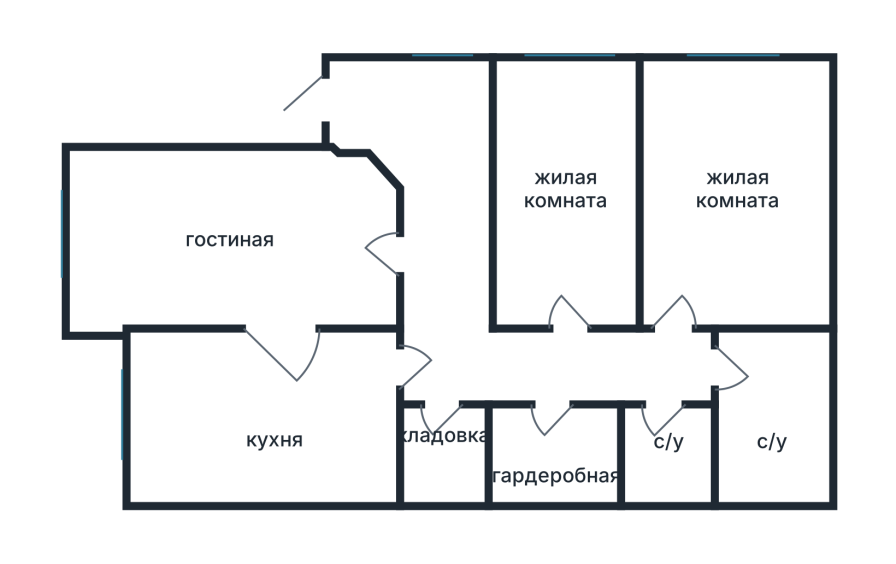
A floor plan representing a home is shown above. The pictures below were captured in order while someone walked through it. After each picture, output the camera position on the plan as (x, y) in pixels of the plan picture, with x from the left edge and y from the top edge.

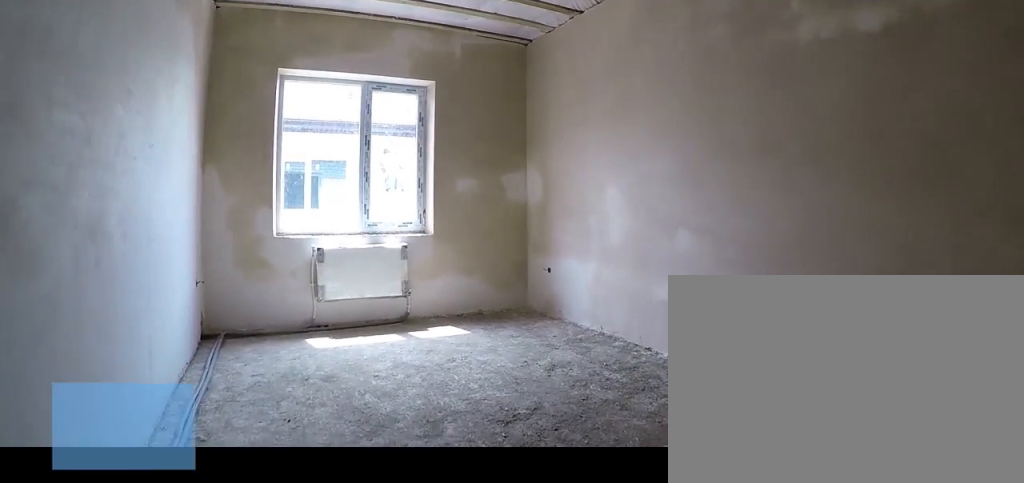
(687, 299)
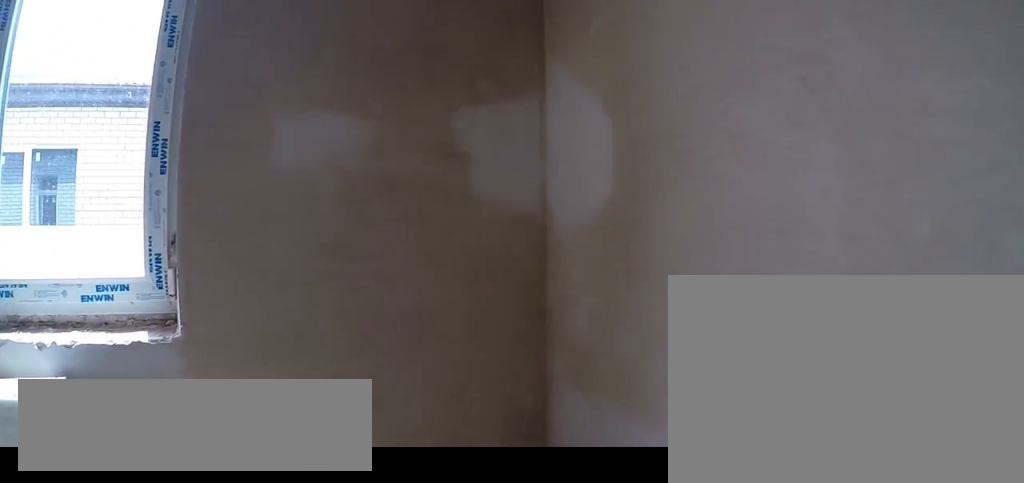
(771, 148)
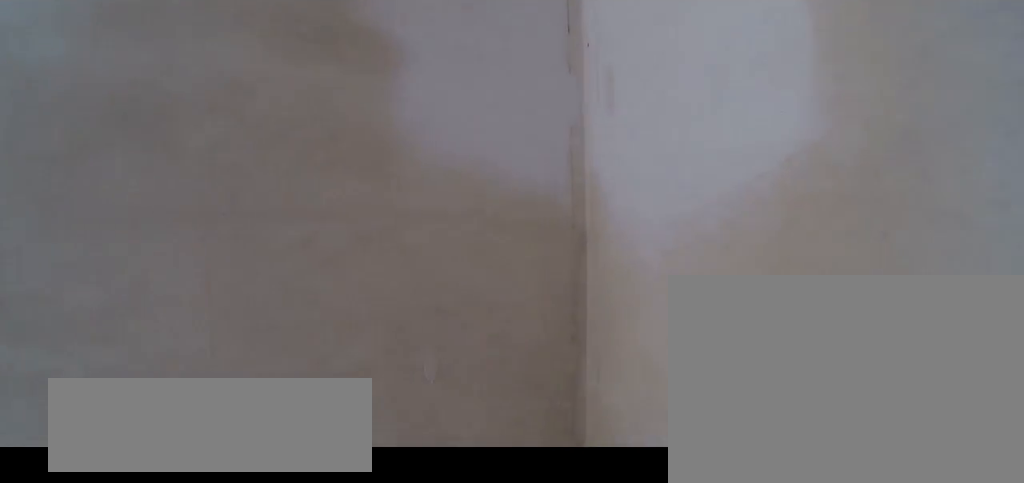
(801, 97)
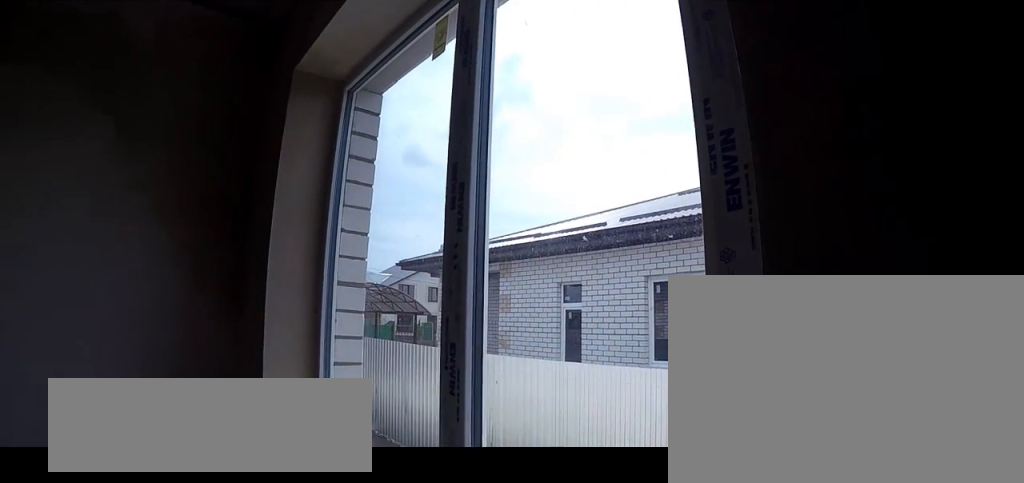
(802, 95)
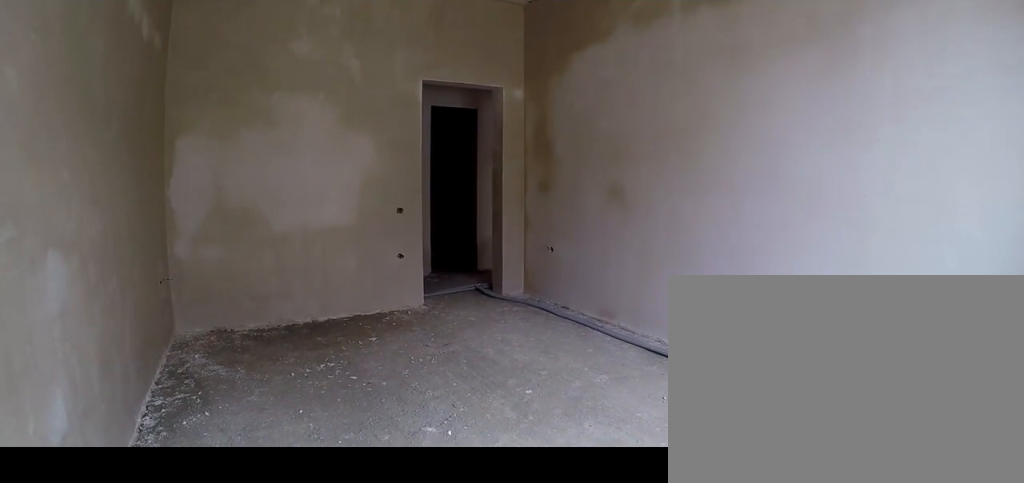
(802, 95)
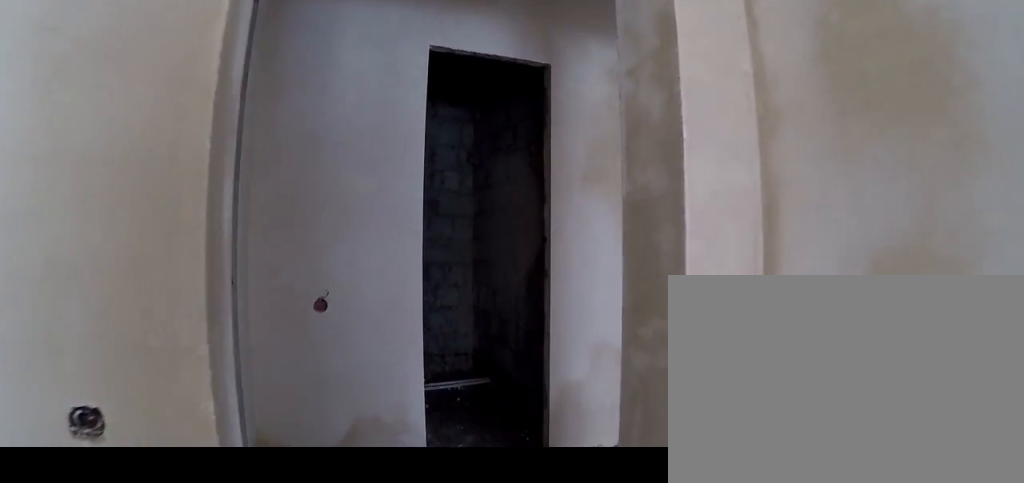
(685, 301)
